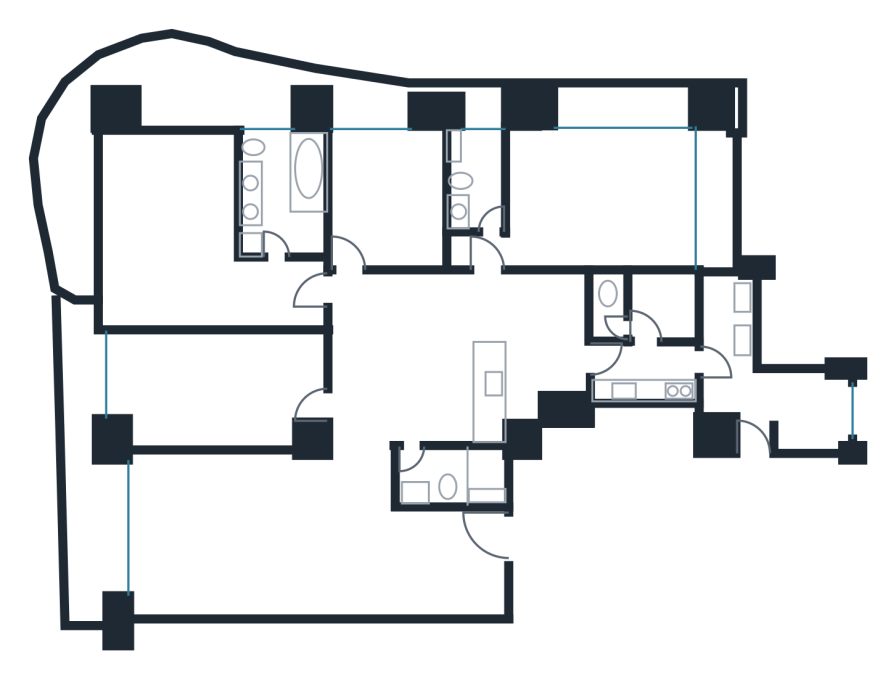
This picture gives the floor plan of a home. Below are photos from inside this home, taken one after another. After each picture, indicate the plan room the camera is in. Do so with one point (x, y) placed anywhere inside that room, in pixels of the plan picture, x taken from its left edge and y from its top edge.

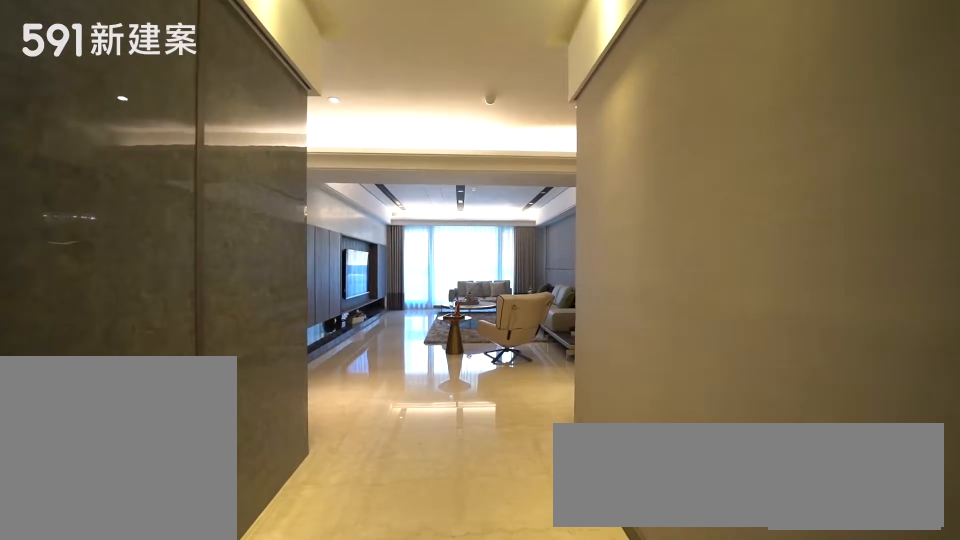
(416, 569)
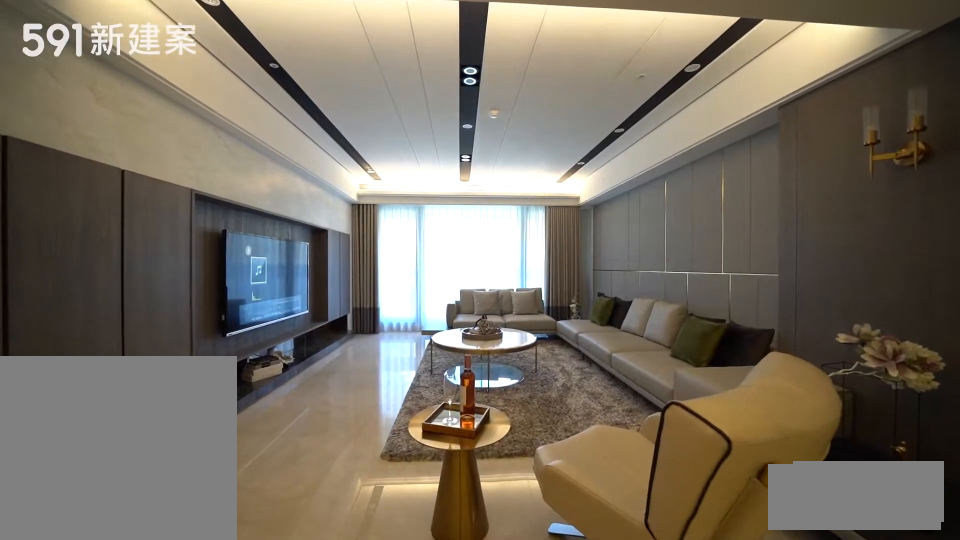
(222, 539)
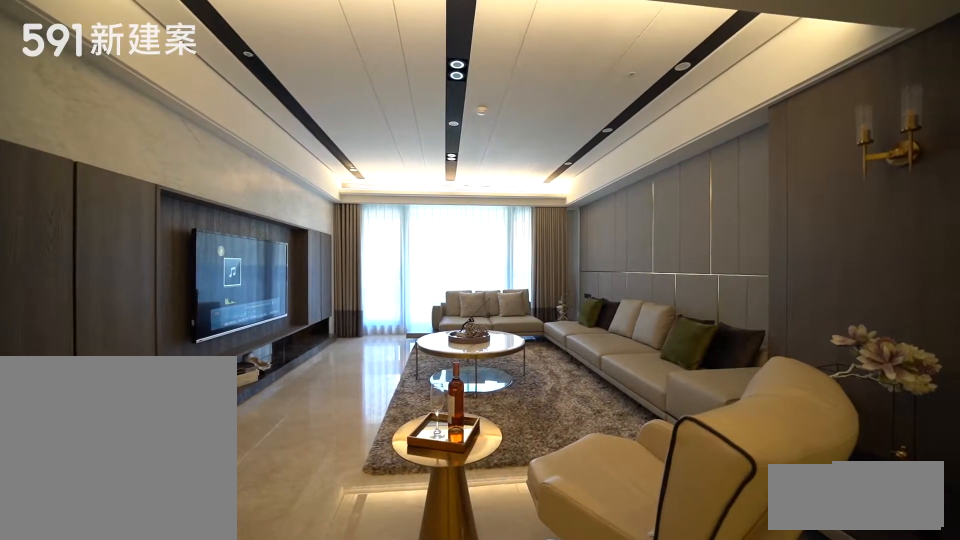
(222, 539)
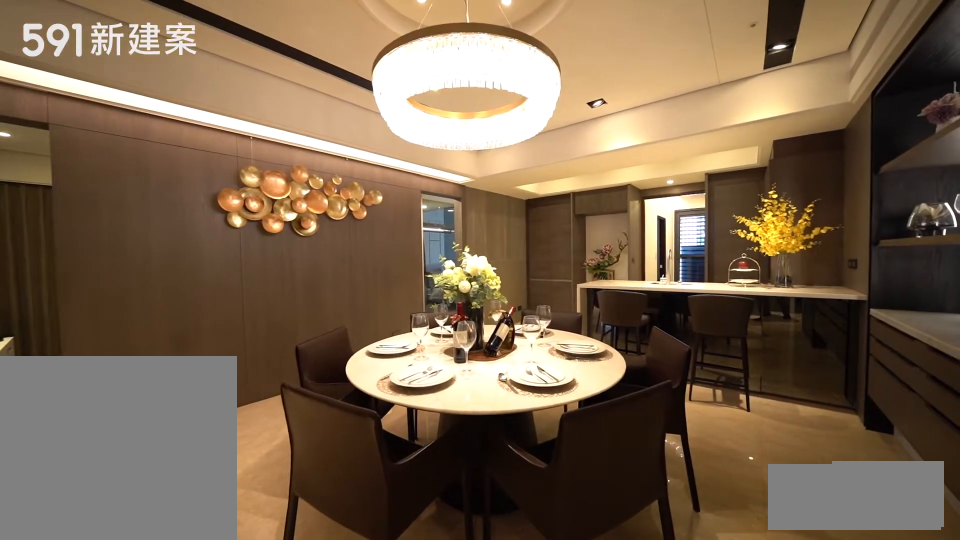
(397, 357)
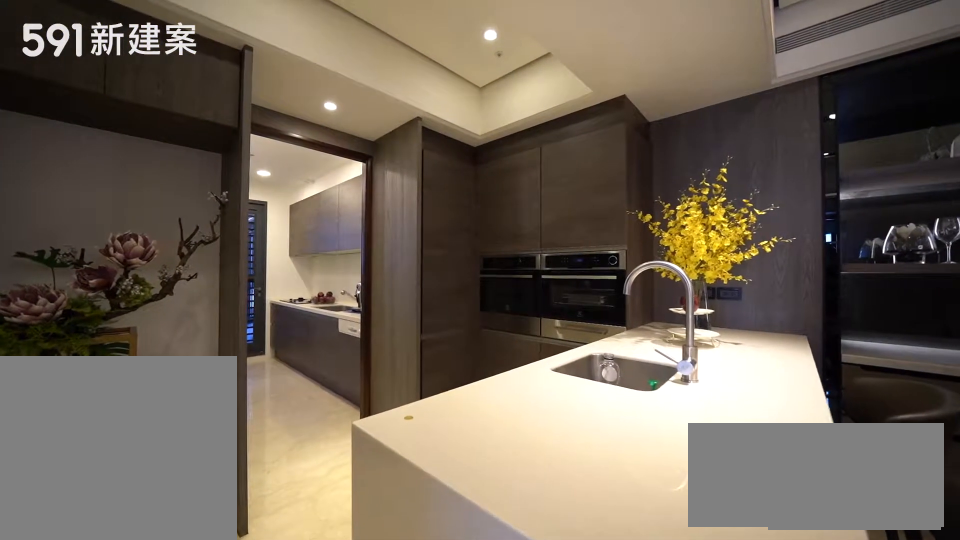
(522, 353)
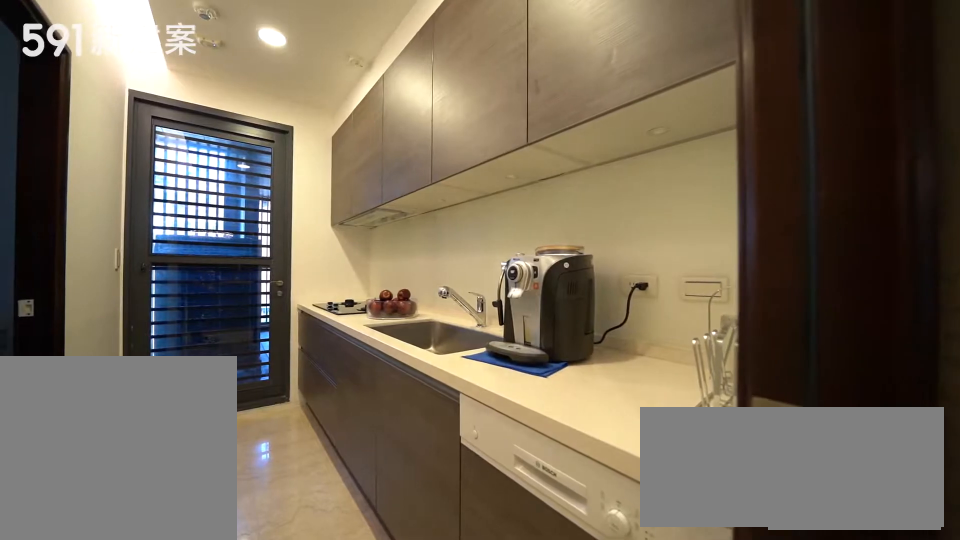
(650, 374)
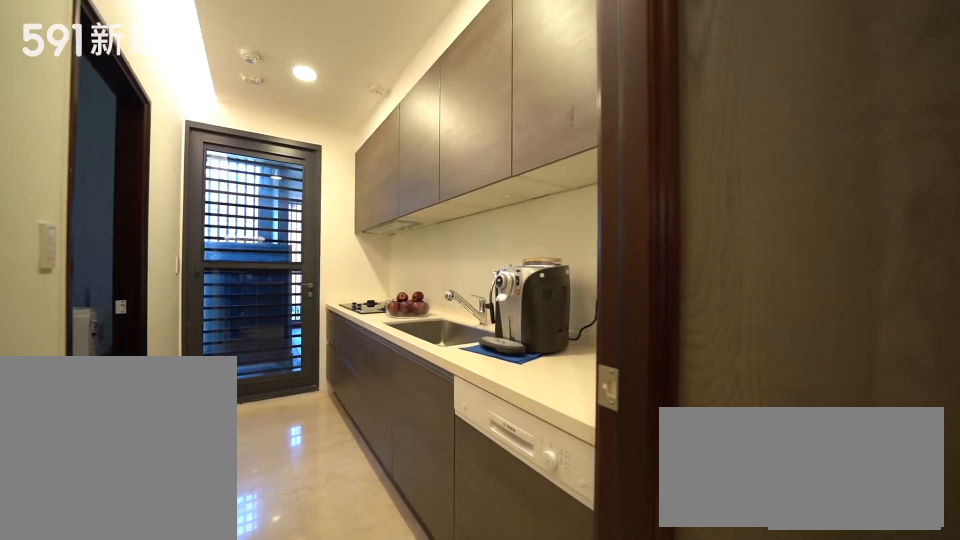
(650, 374)
